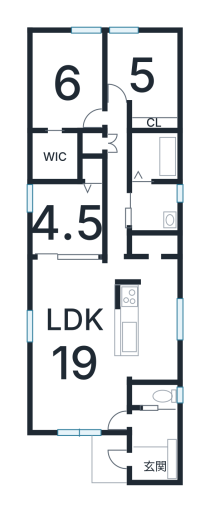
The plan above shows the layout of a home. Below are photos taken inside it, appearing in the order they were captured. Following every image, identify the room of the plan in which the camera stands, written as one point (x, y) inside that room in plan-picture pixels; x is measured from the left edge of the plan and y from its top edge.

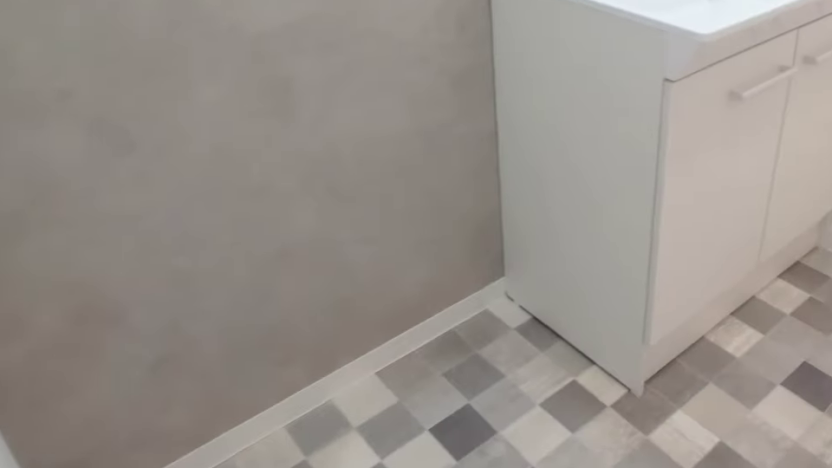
(153, 210)
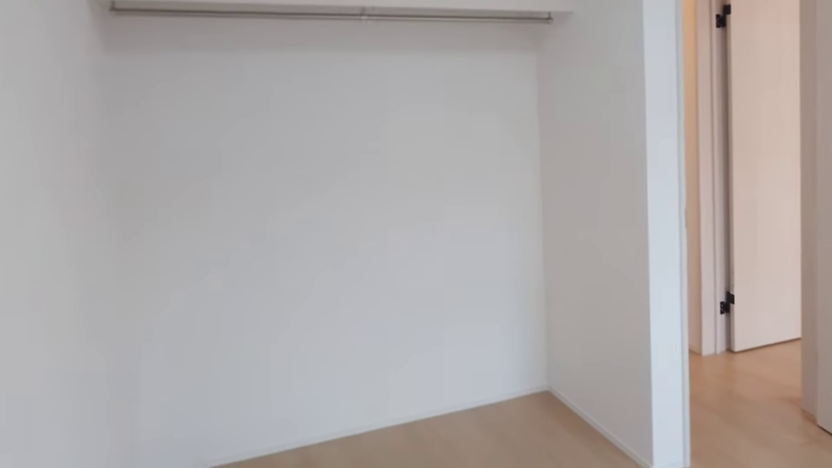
(136, 85)
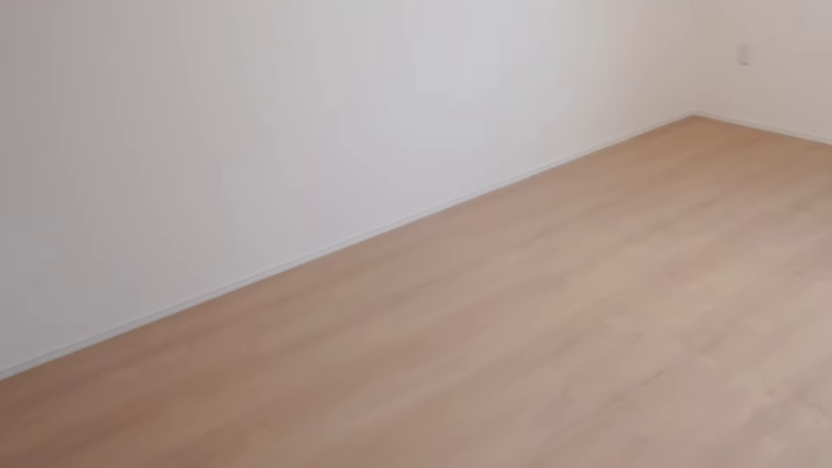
(63, 96)
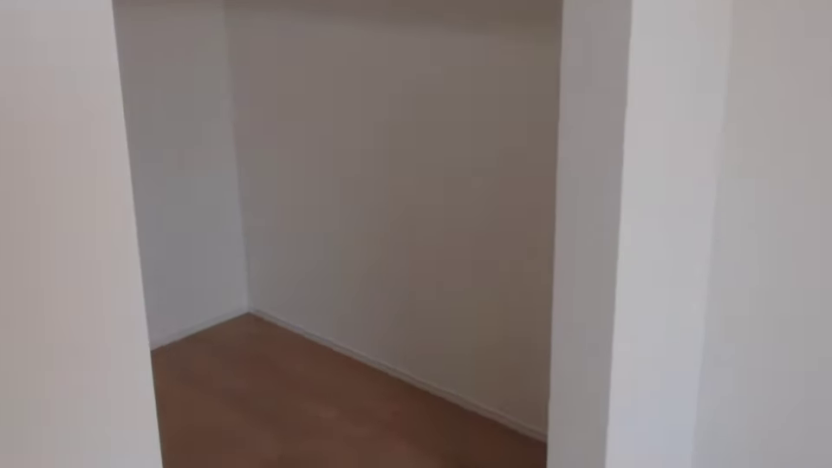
(63, 96)
